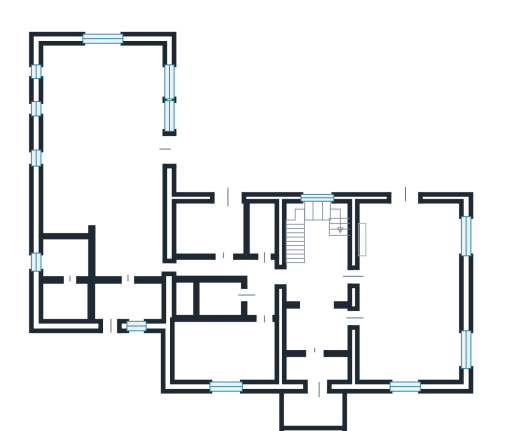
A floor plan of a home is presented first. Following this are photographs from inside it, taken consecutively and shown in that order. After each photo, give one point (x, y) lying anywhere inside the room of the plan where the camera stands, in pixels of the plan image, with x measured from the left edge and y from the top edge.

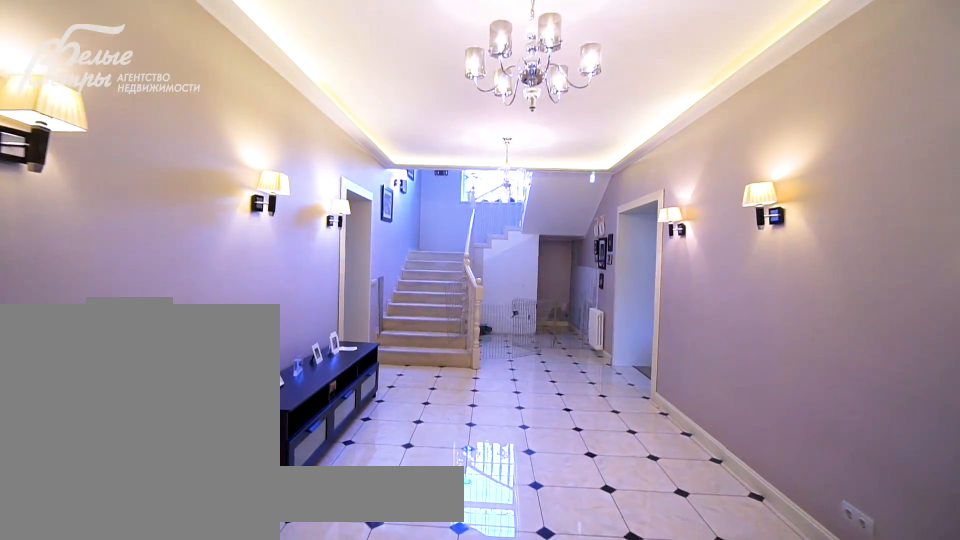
(315, 251)
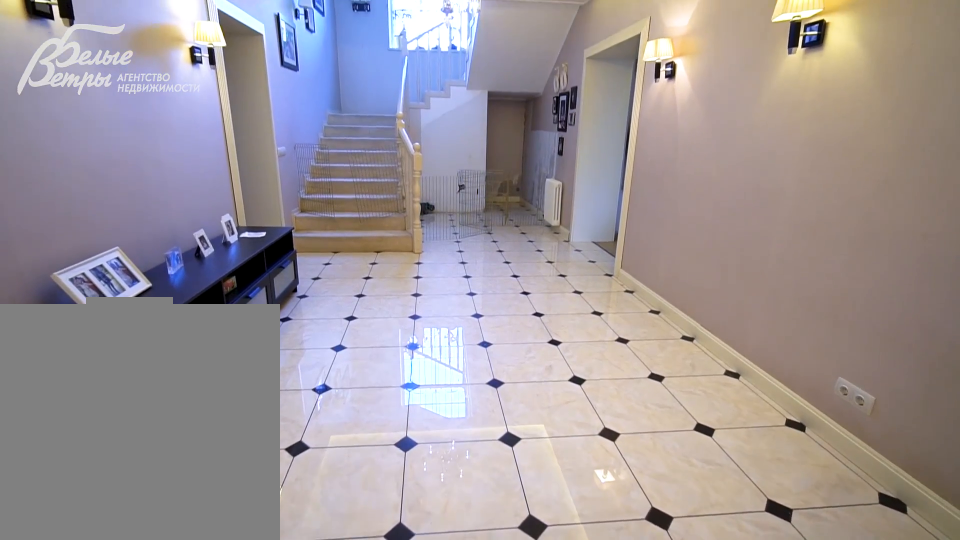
(315, 251)
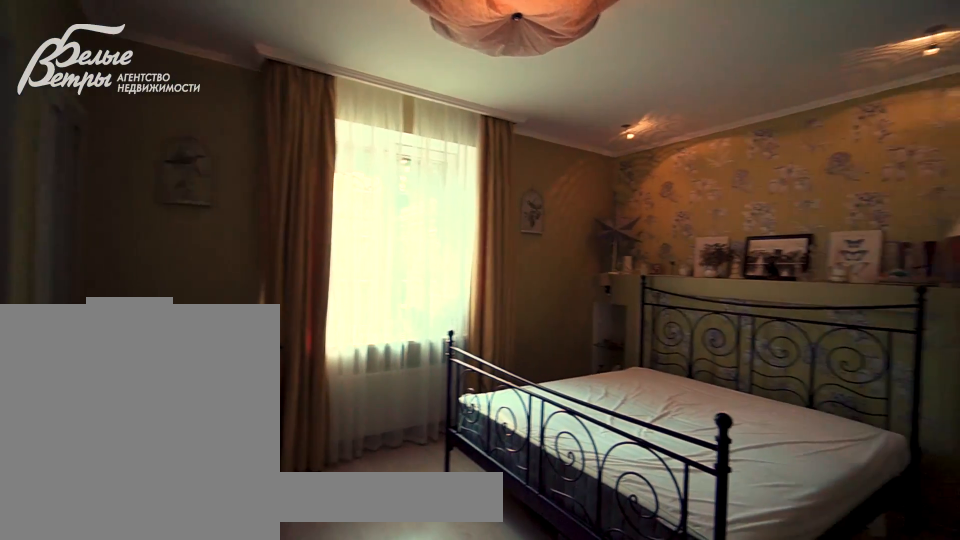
(222, 350)
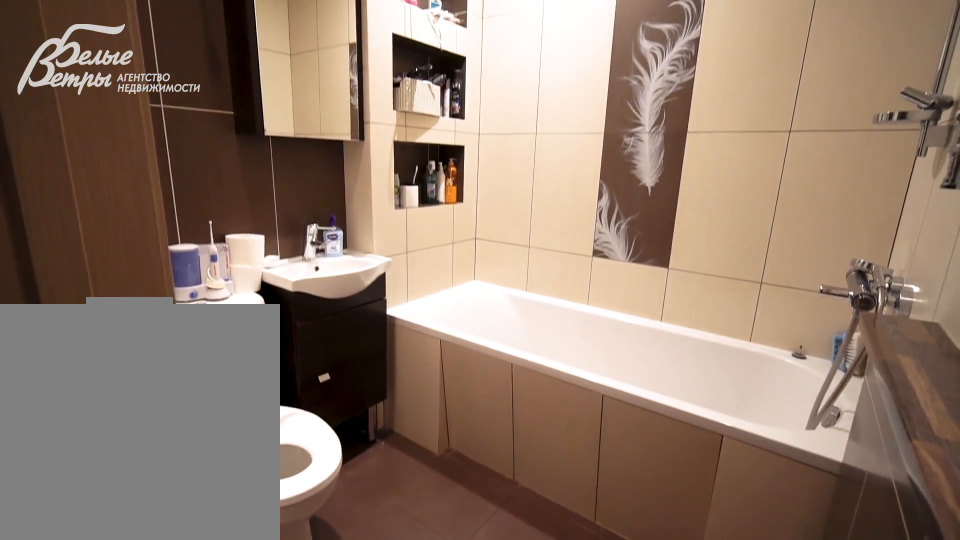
(217, 297)
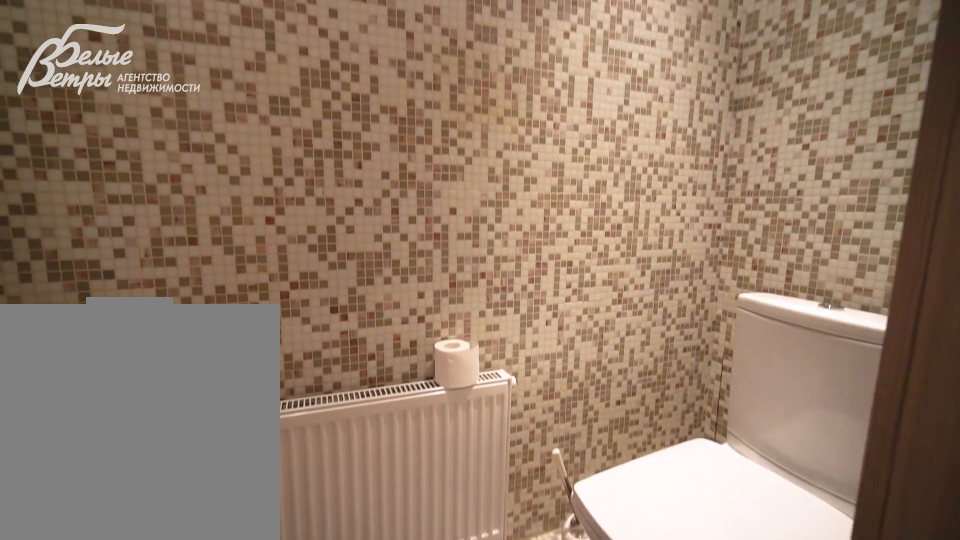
(64, 256)
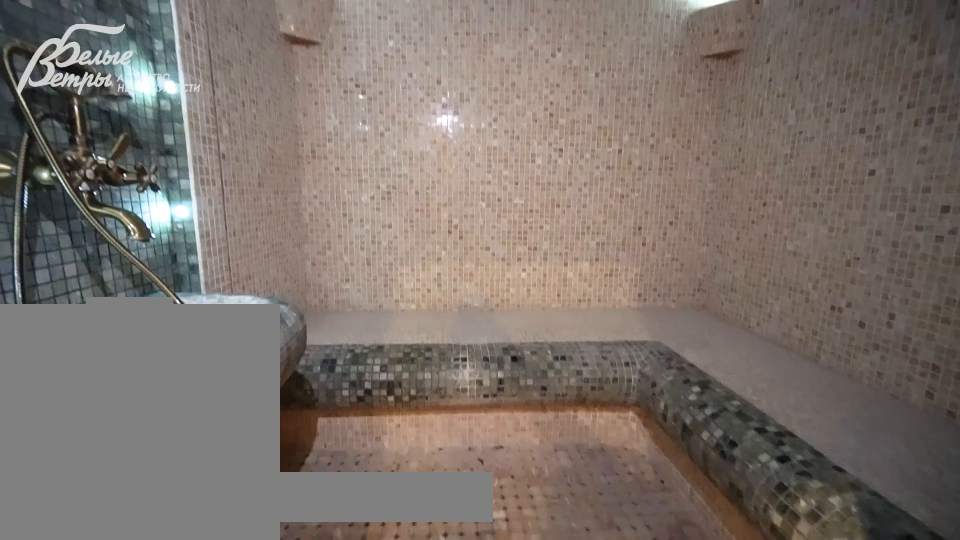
(63, 301)
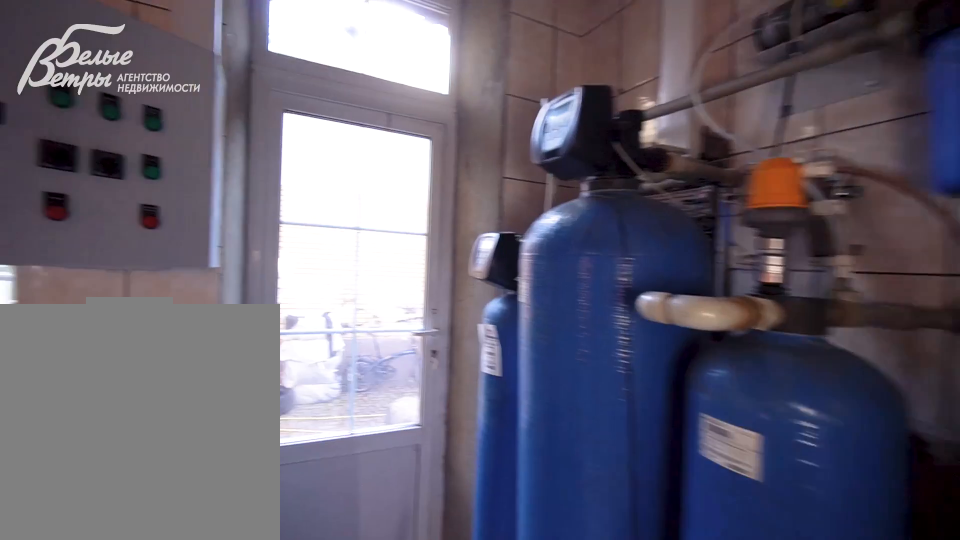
(126, 299)
